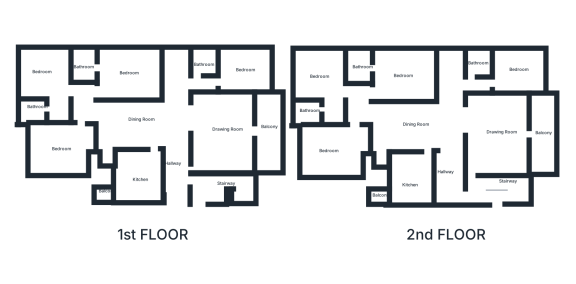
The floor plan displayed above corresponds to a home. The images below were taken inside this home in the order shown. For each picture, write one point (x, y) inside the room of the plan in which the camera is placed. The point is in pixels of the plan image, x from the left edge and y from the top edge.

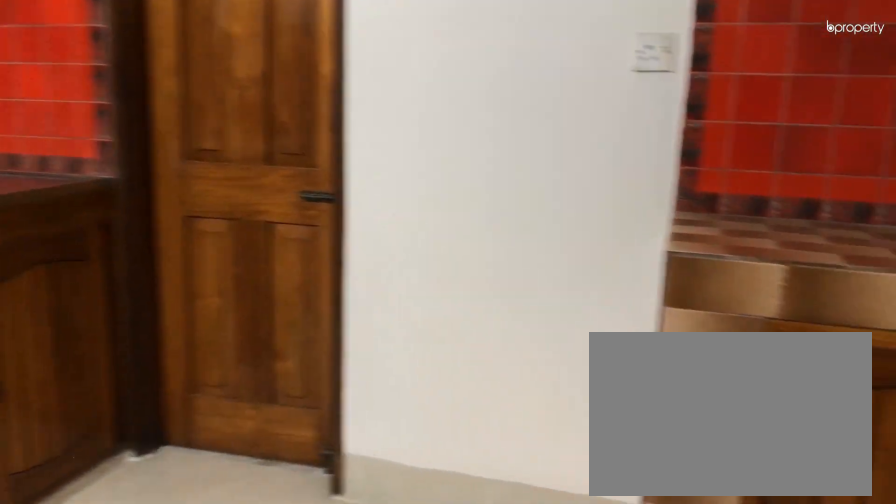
(138, 177)
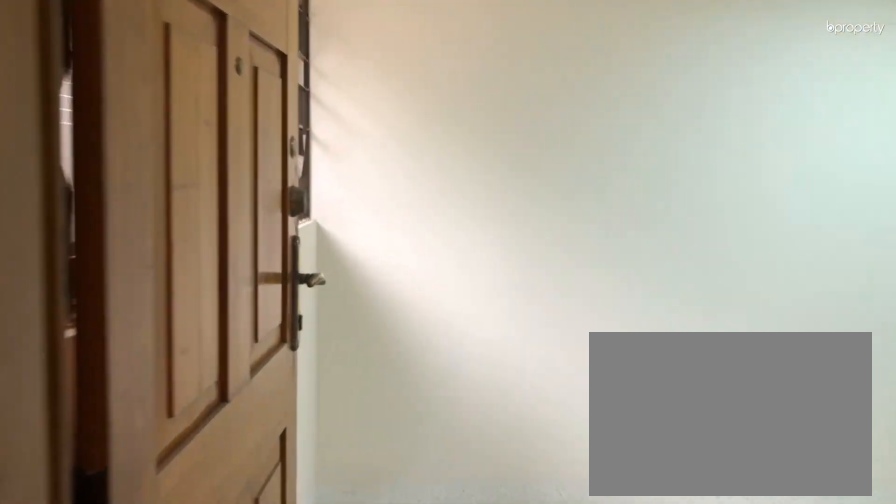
(487, 195)
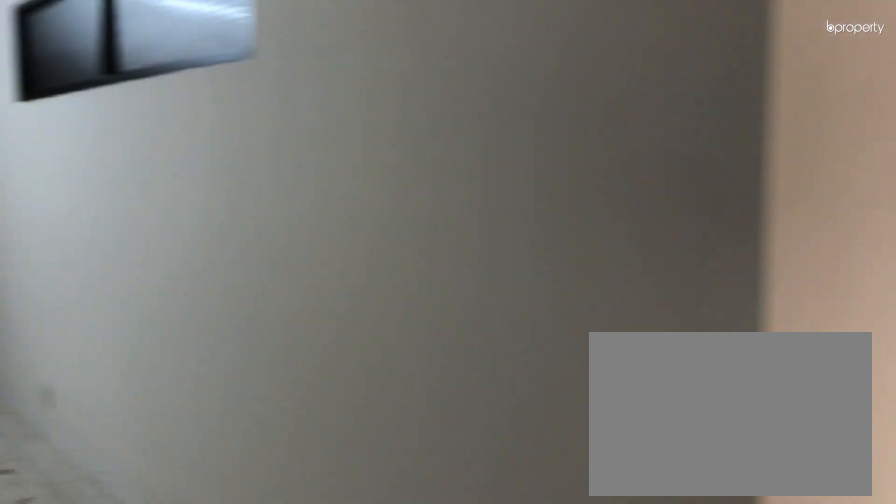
(437, 124)
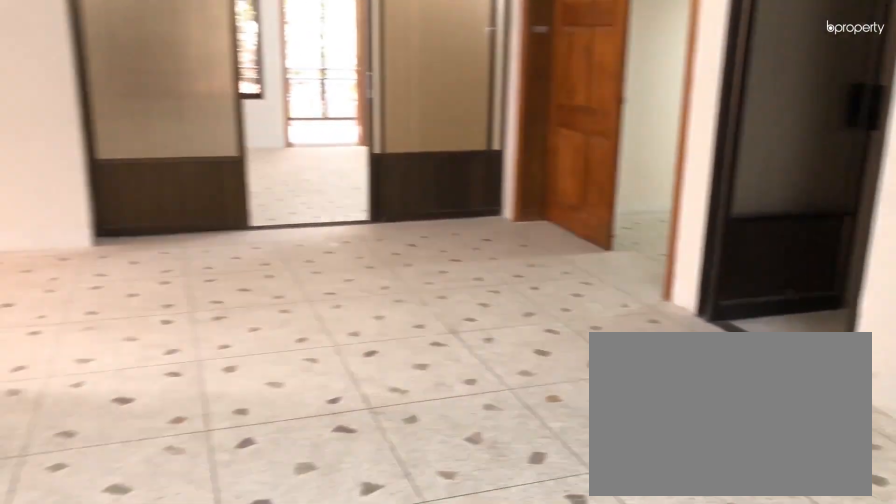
(403, 123)
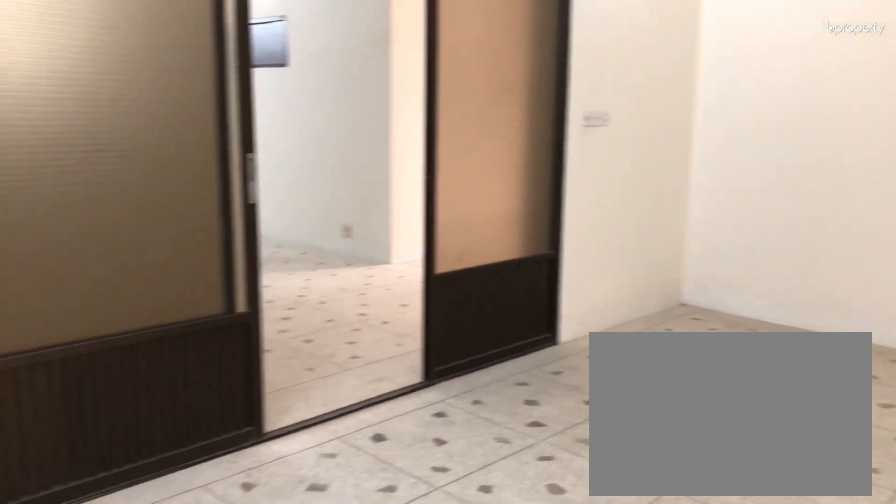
(502, 136)
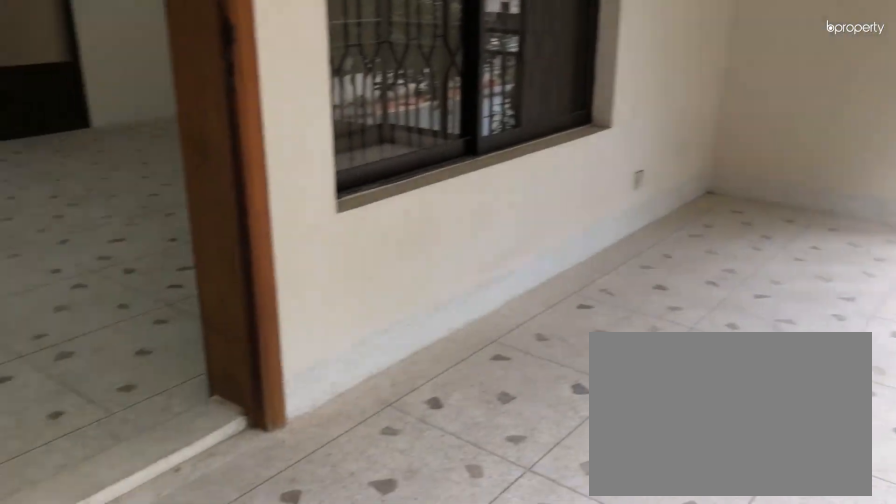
(540, 133)
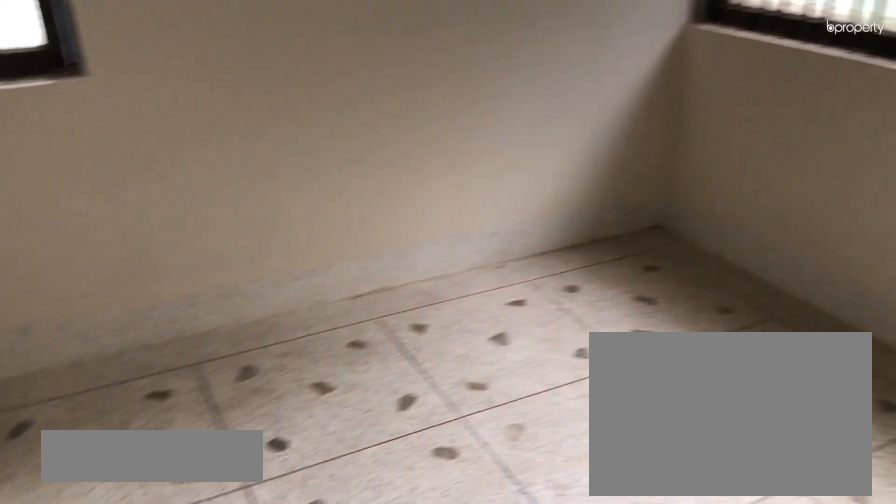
(520, 72)
